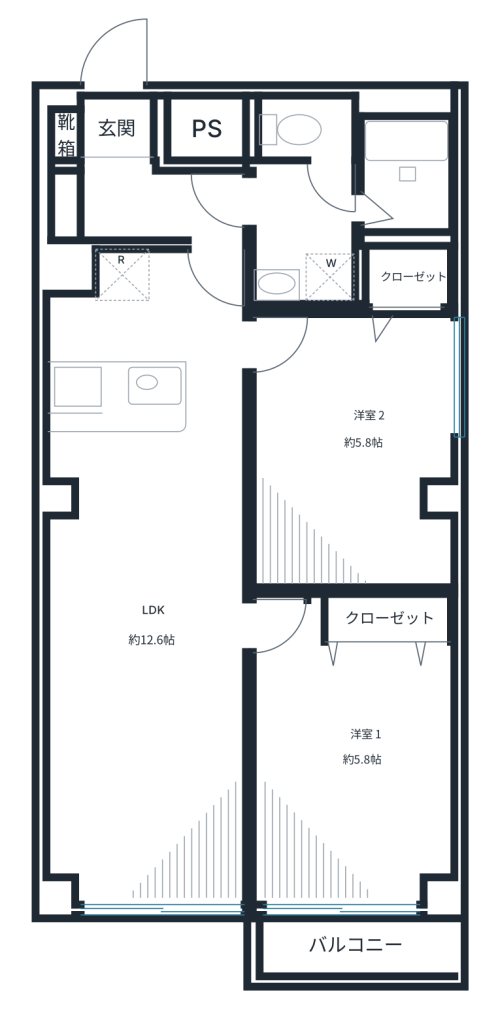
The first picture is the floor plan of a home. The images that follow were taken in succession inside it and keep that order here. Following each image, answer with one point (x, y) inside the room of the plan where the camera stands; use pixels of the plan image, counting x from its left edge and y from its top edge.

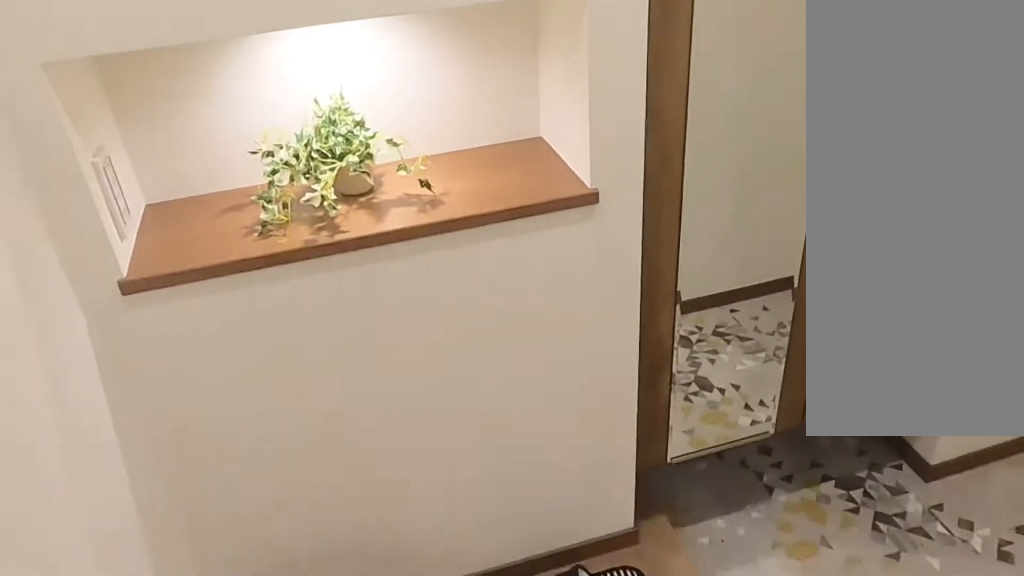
(130, 179)
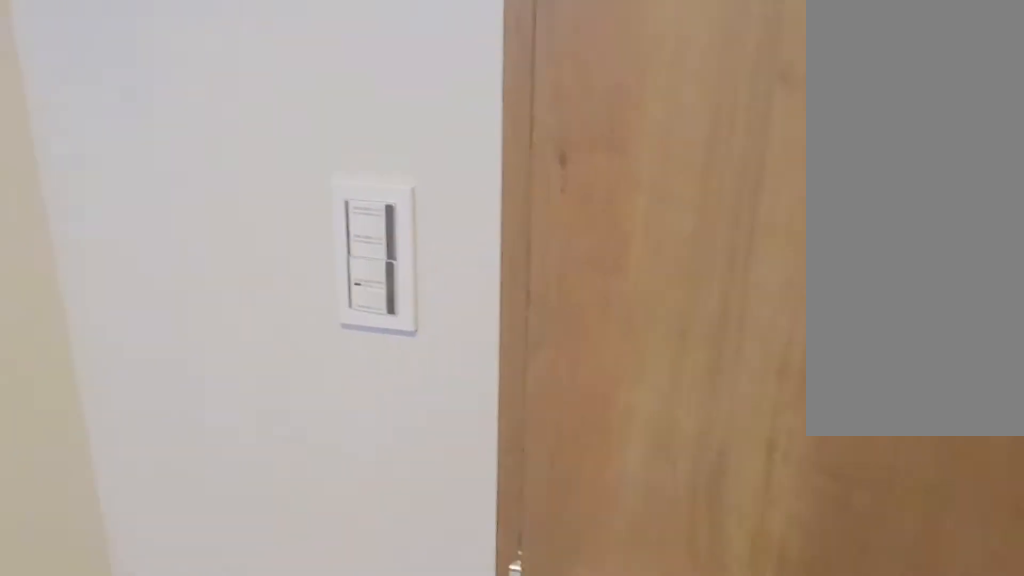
(341, 221)
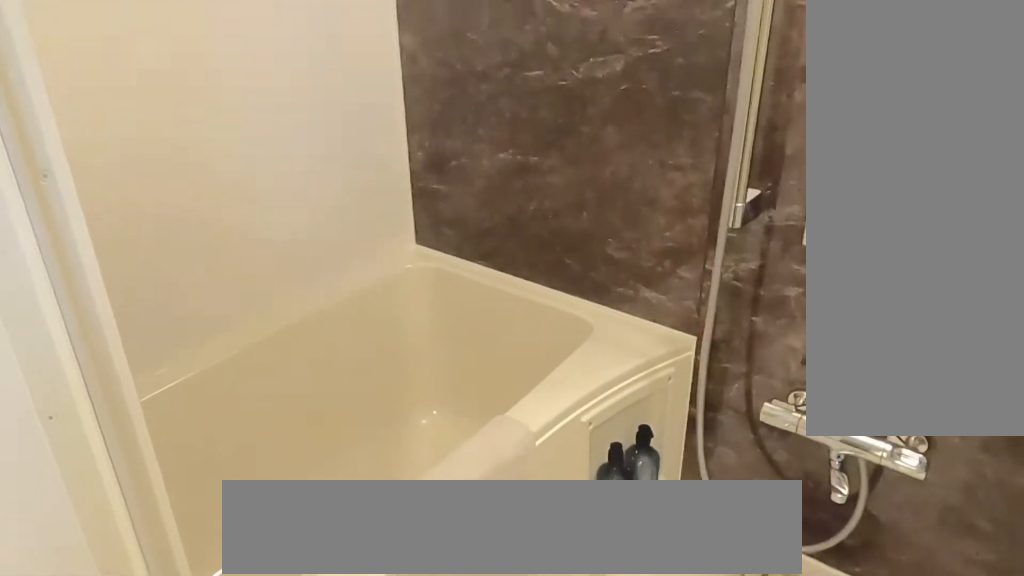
(342, 220)
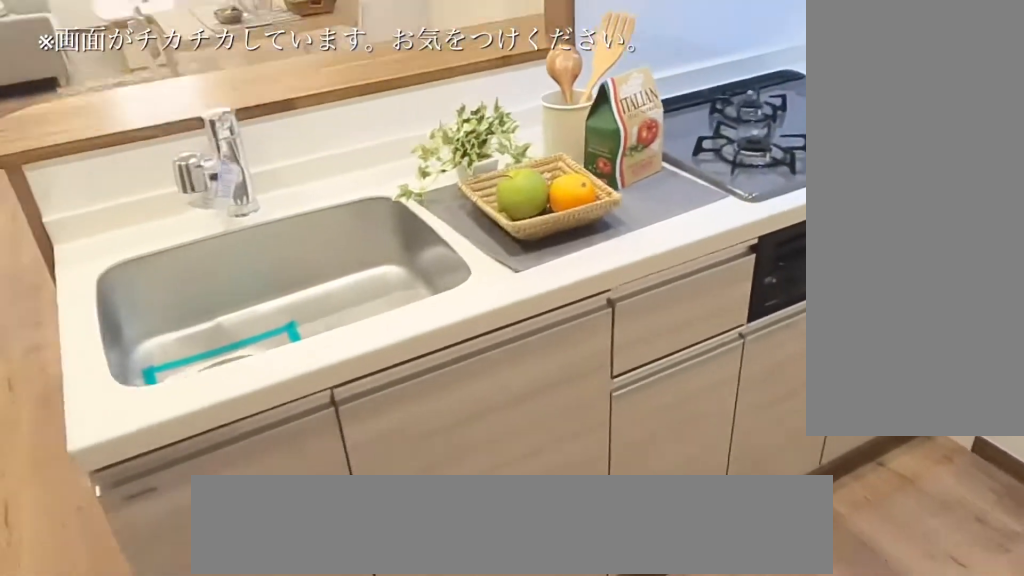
(128, 314)
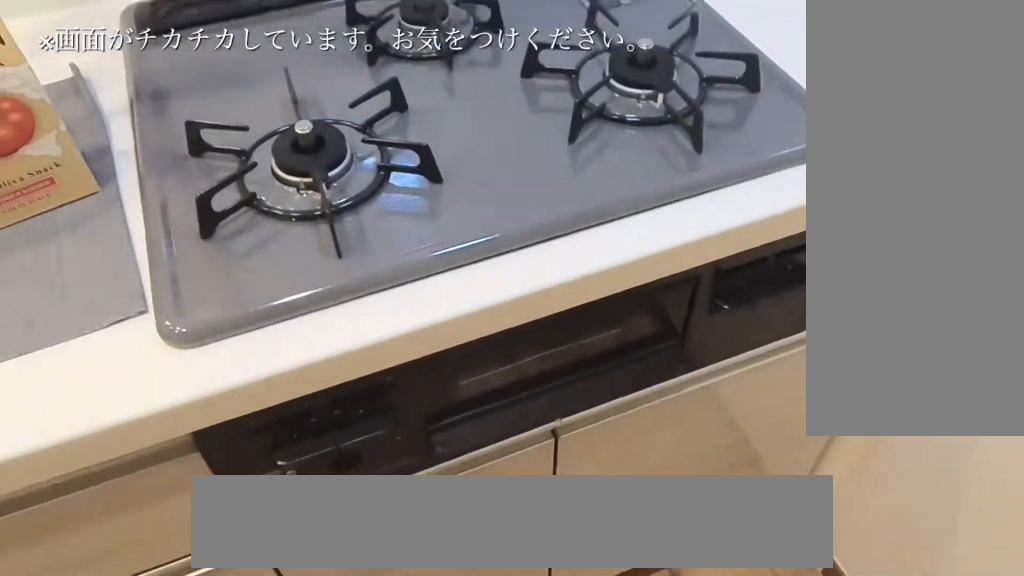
(127, 313)
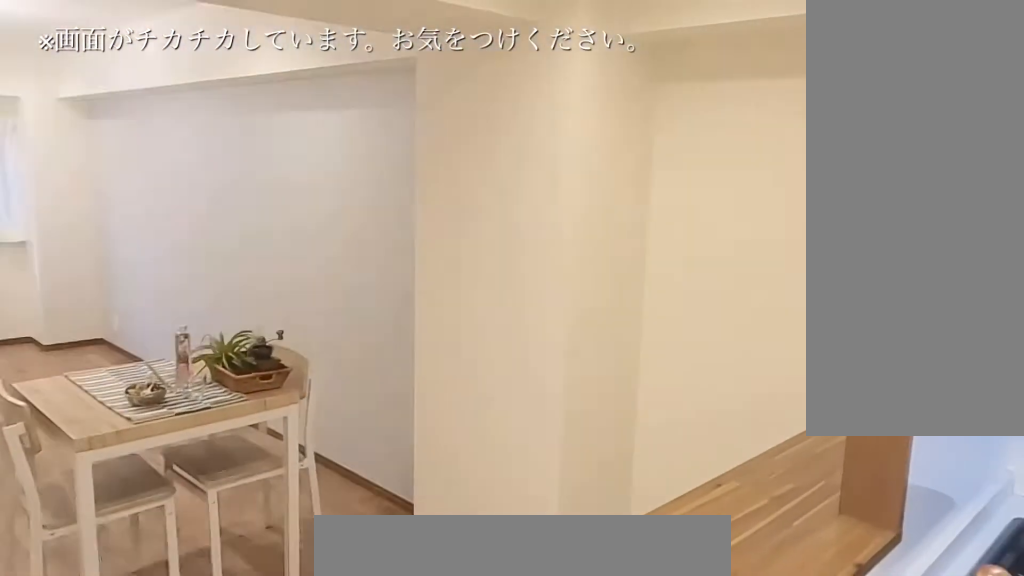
(155, 639)
